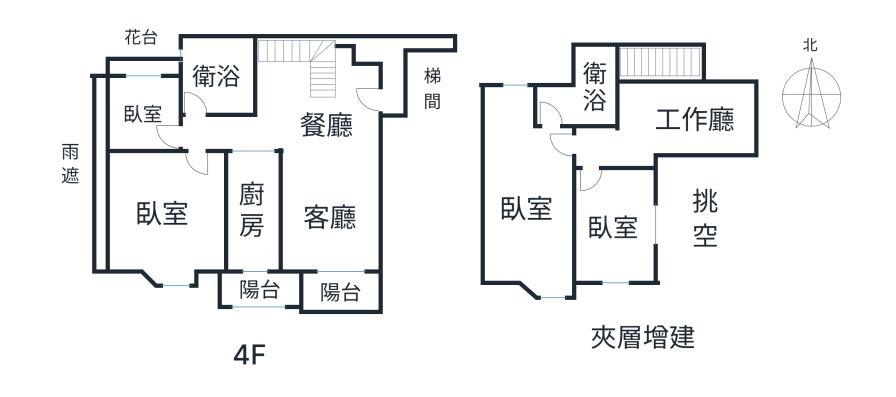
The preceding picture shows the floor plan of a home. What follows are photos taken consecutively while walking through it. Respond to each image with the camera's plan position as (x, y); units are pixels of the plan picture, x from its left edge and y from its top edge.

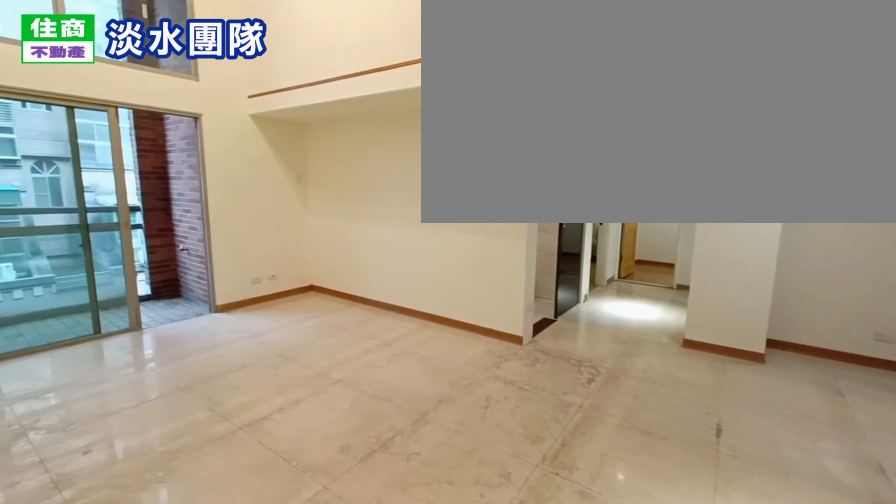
(342, 104)
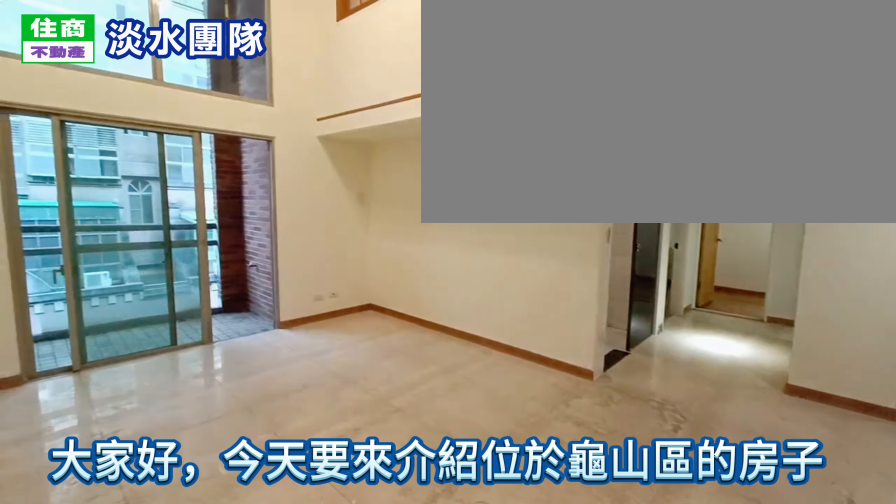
(344, 104)
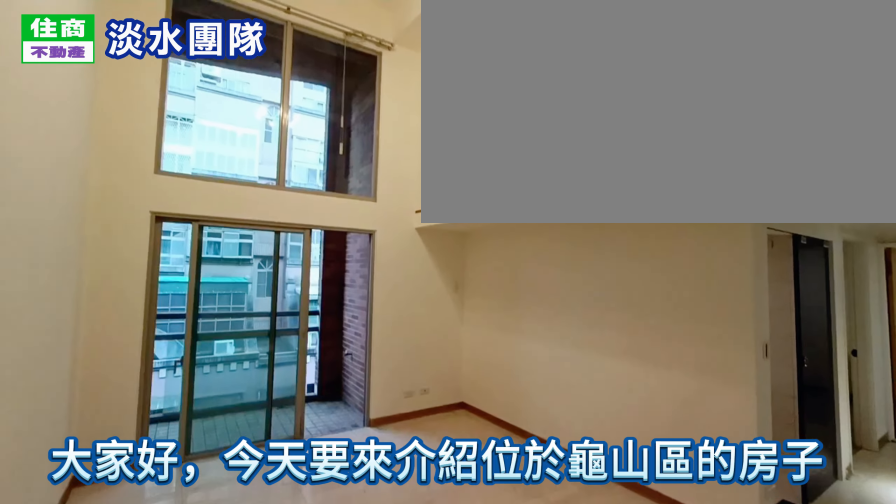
(344, 104)
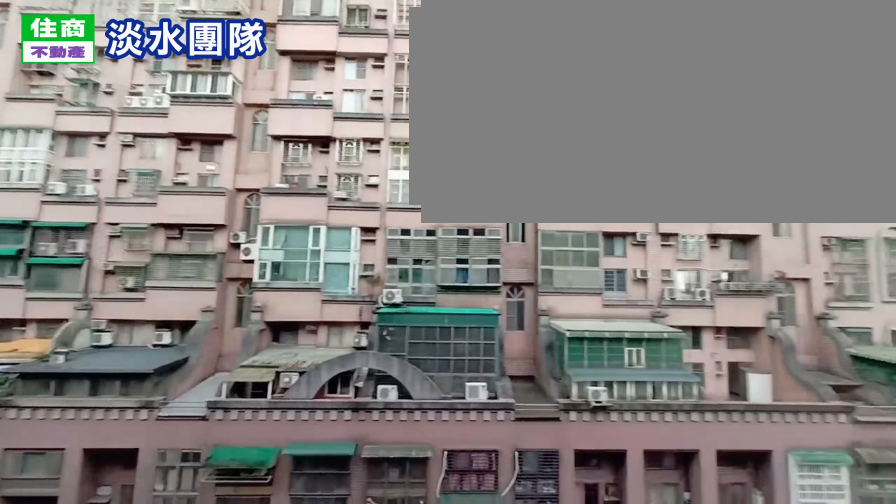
(348, 300)
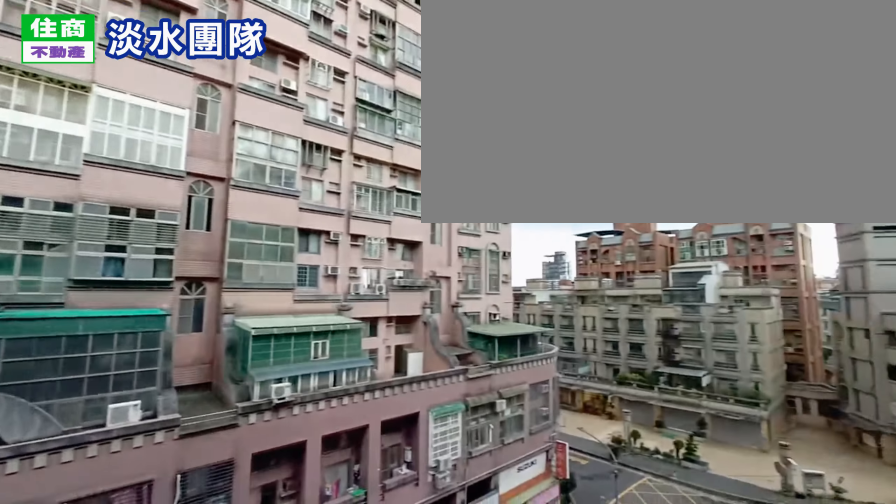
(349, 283)
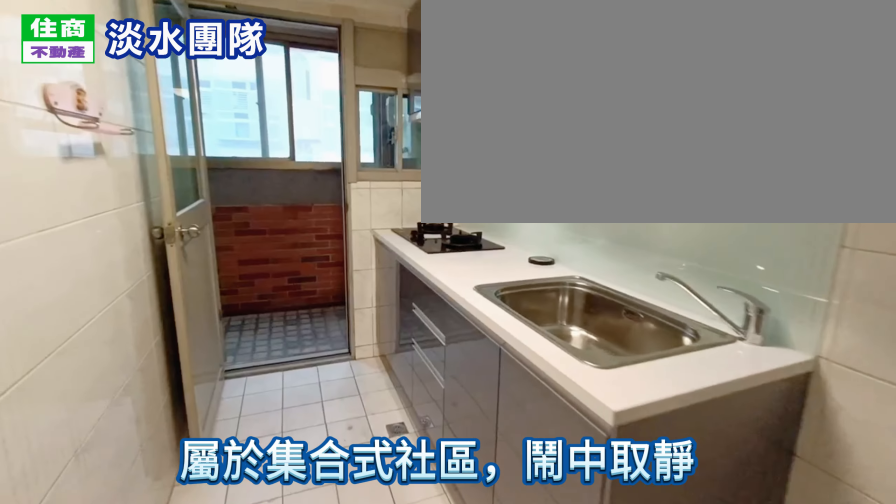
(254, 176)
